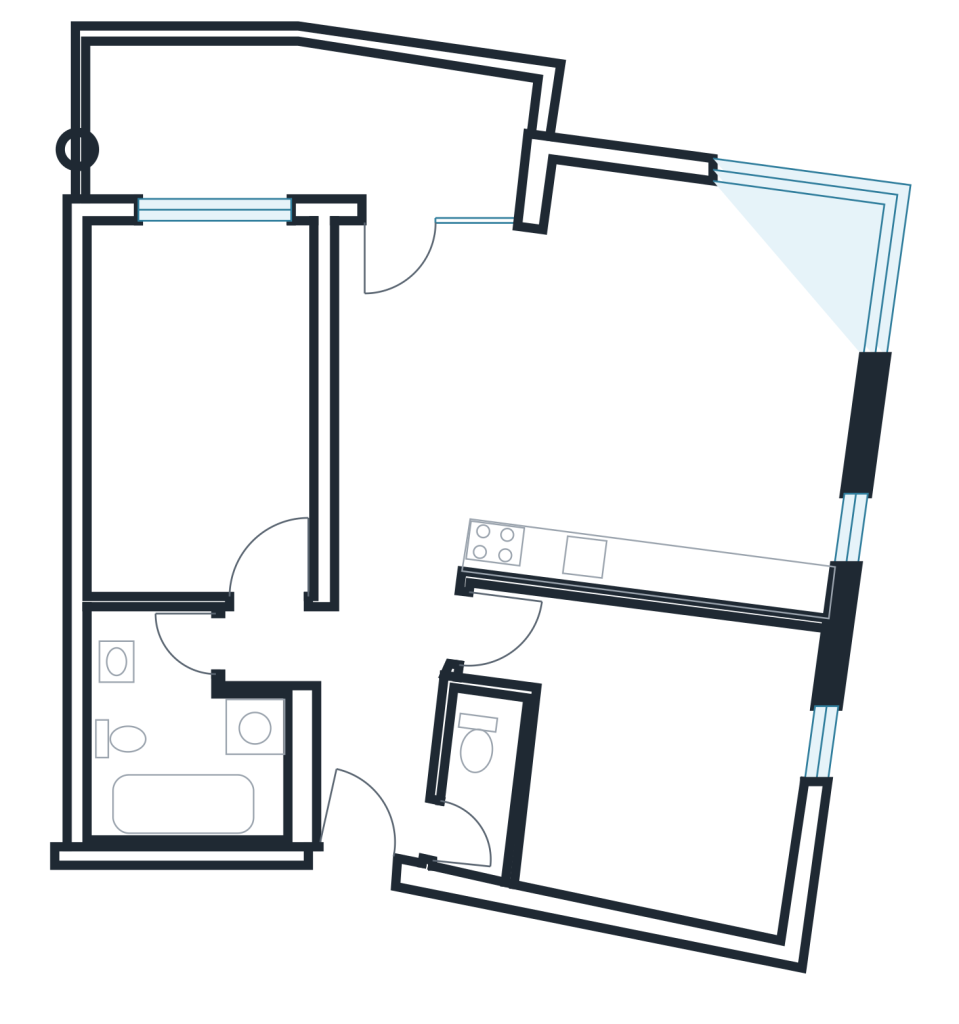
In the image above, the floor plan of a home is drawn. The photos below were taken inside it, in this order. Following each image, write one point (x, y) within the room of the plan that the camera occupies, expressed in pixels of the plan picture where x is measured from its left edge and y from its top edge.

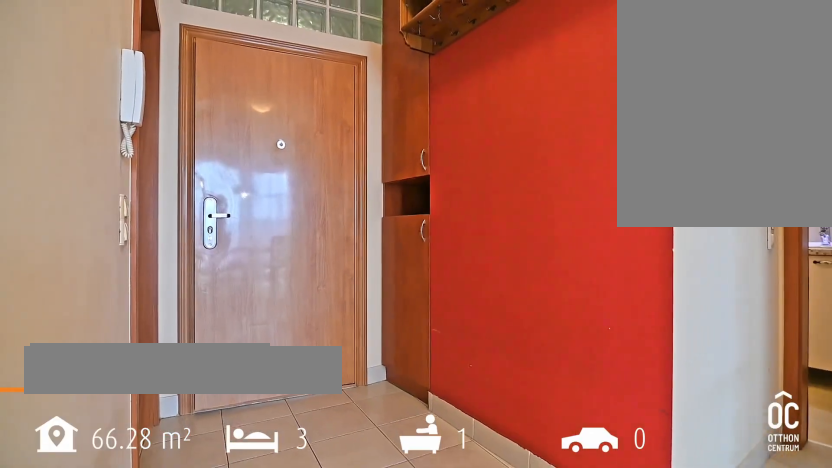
(372, 665)
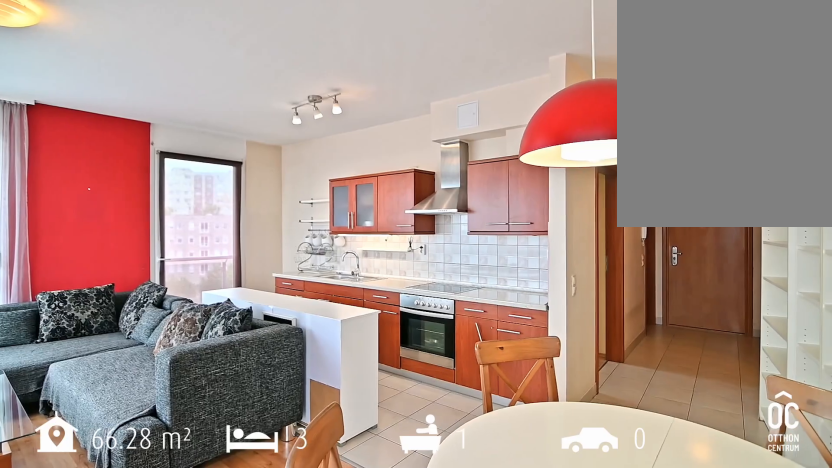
(699, 326)
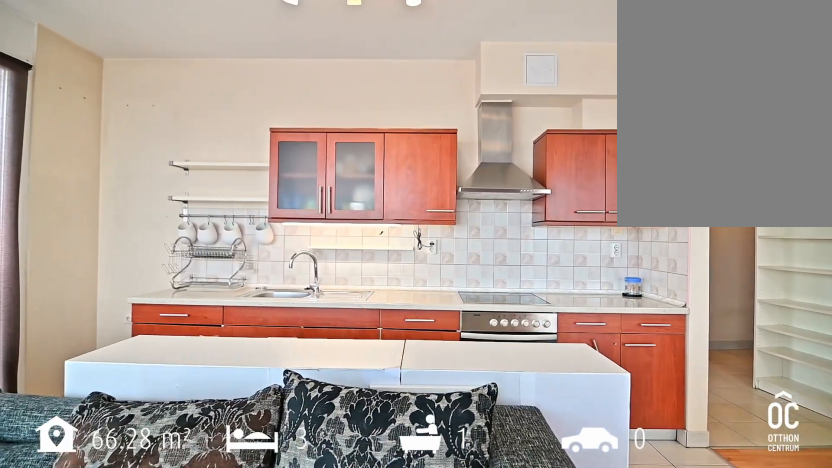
(699, 326)
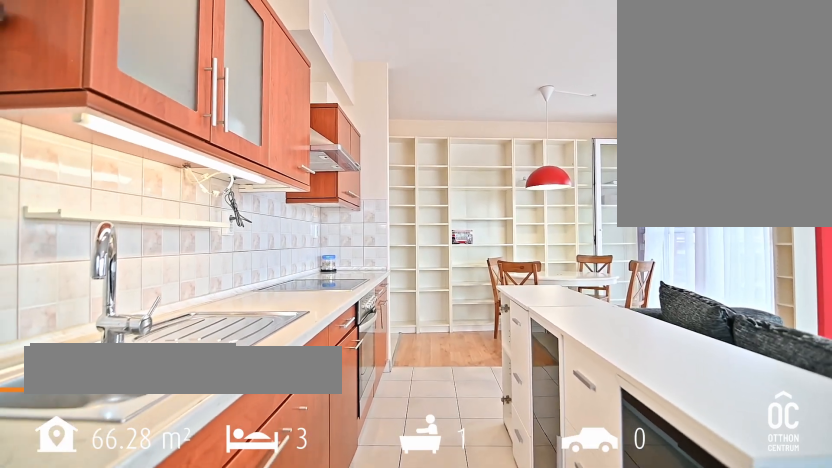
(659, 528)
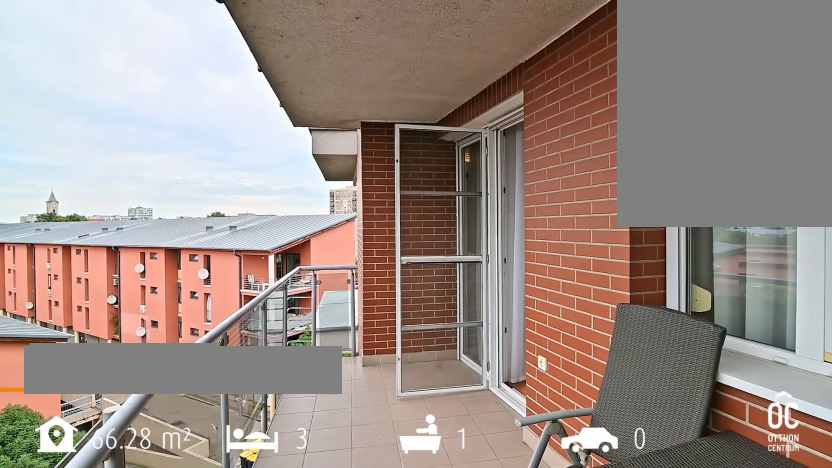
(294, 118)
